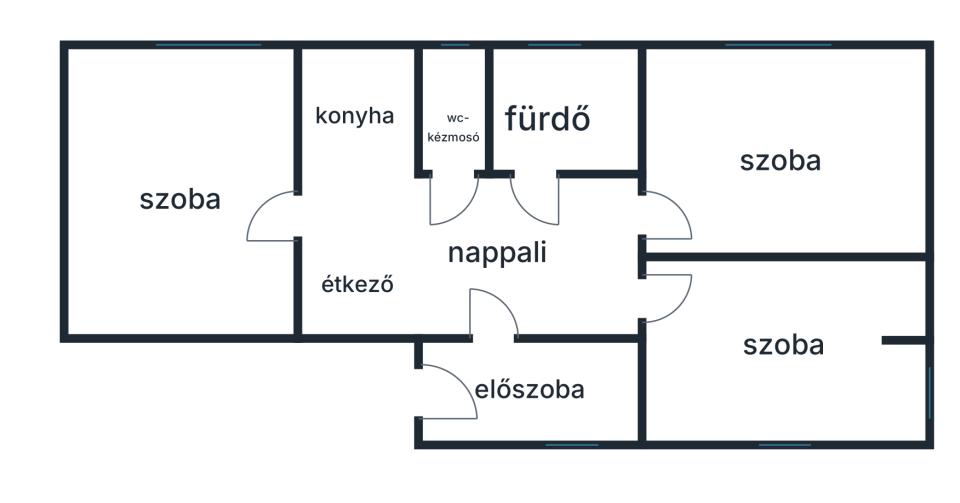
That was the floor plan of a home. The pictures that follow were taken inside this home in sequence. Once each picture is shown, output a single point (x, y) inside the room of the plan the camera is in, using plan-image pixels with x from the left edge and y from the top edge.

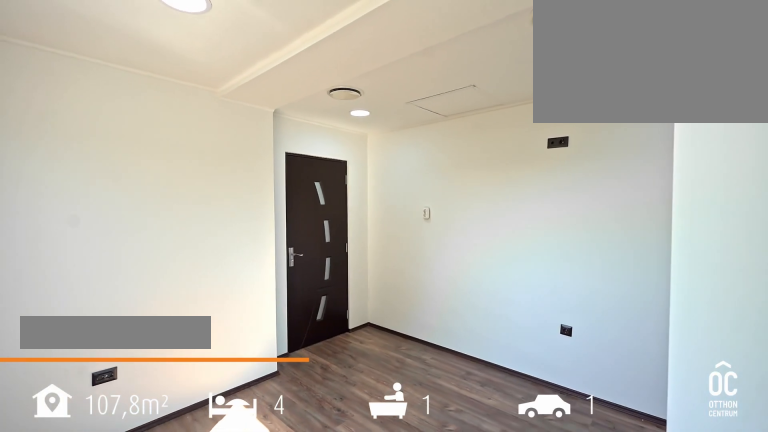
(782, 348)
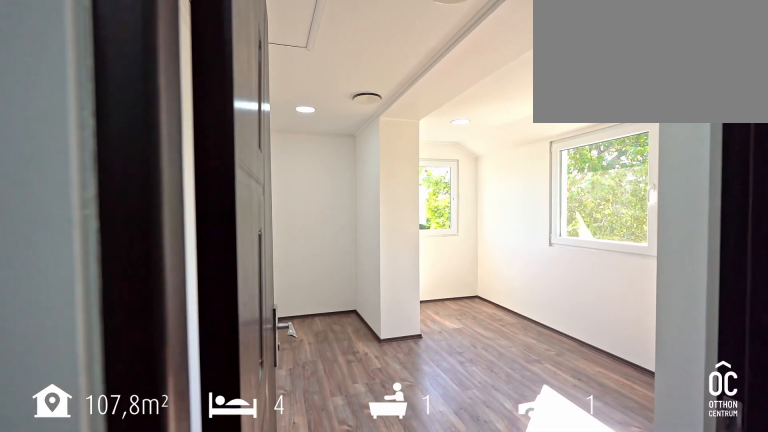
(782, 348)
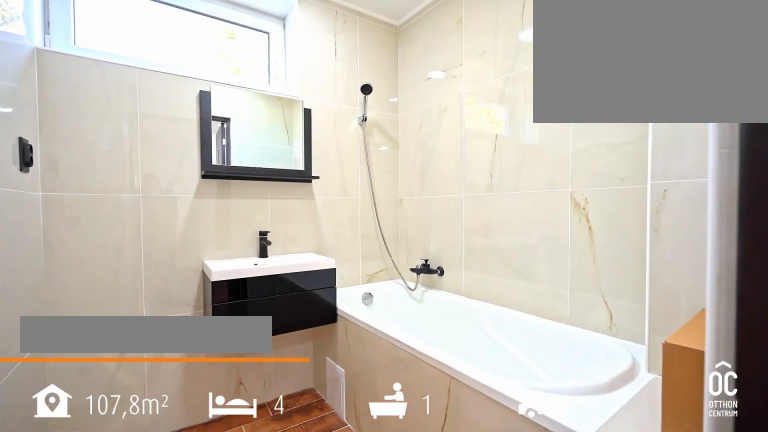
(557, 110)
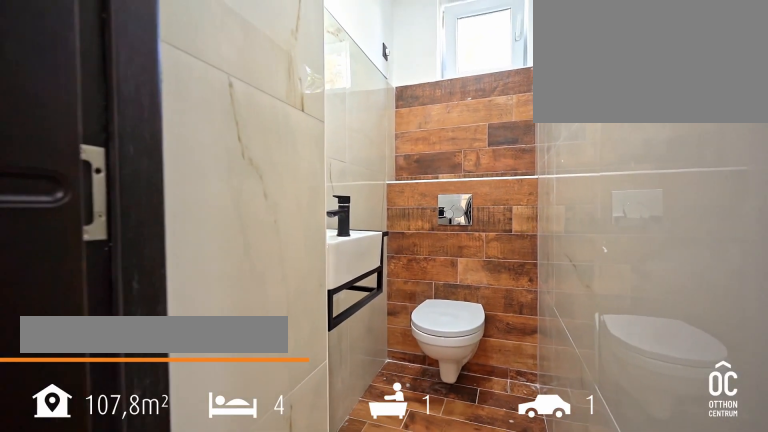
(454, 106)
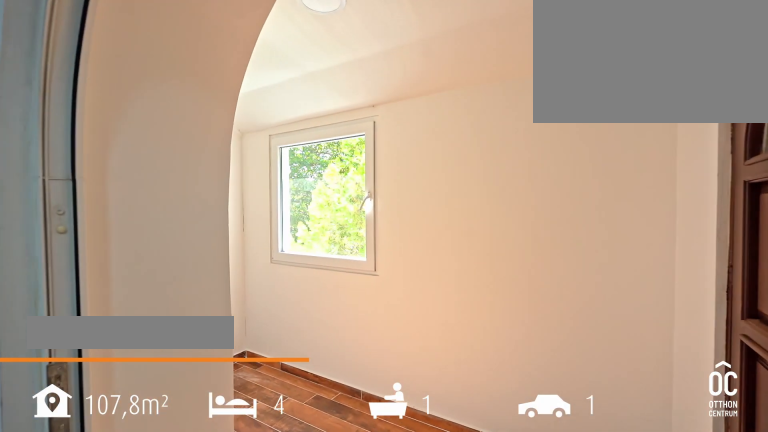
(526, 389)
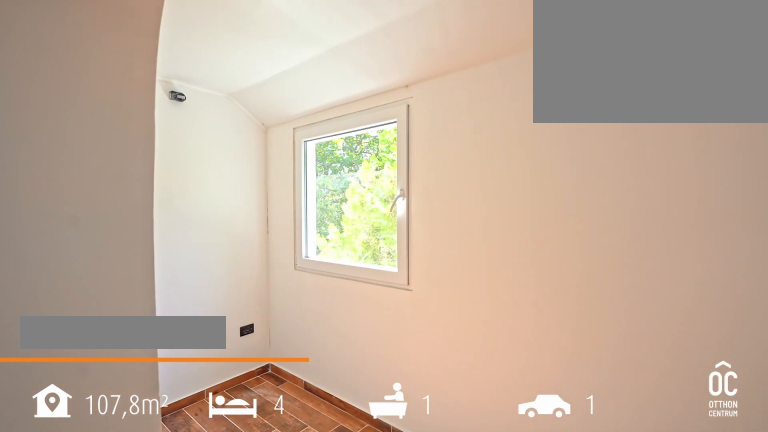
(526, 389)
